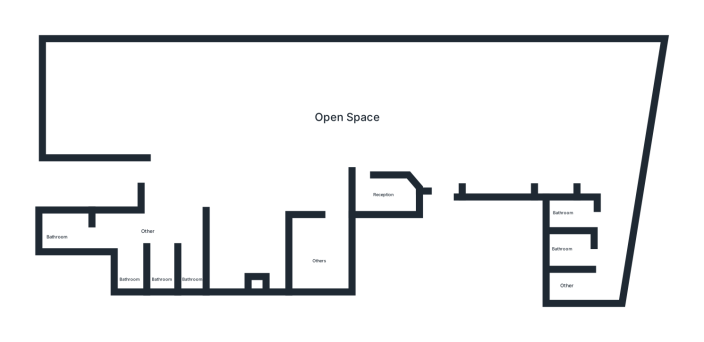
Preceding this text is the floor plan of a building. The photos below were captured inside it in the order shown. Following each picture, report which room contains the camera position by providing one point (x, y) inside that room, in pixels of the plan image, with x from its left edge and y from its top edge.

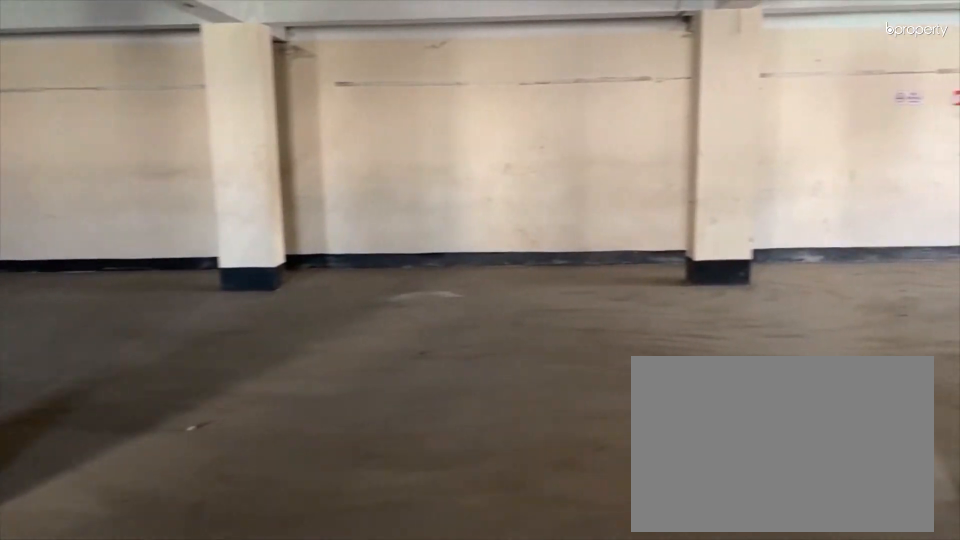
(229, 143)
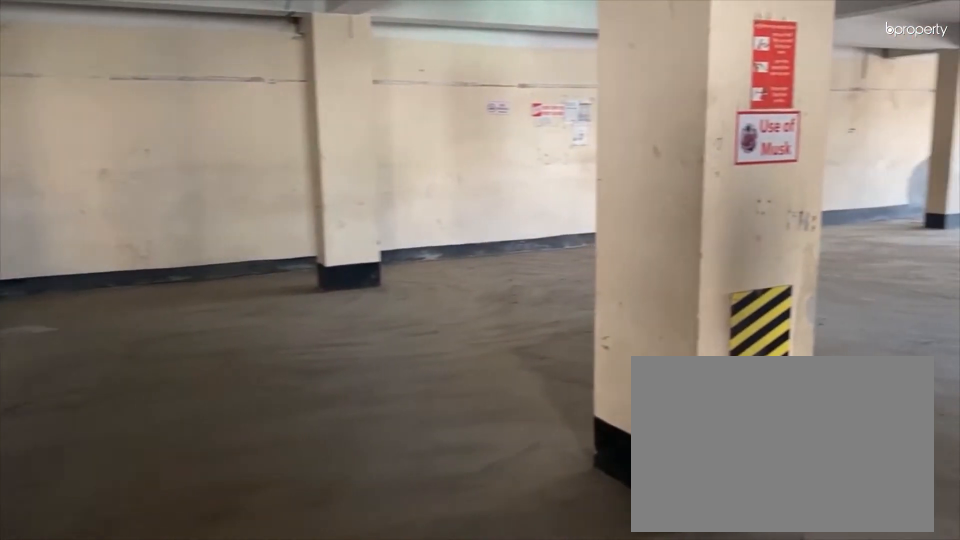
(229, 143)
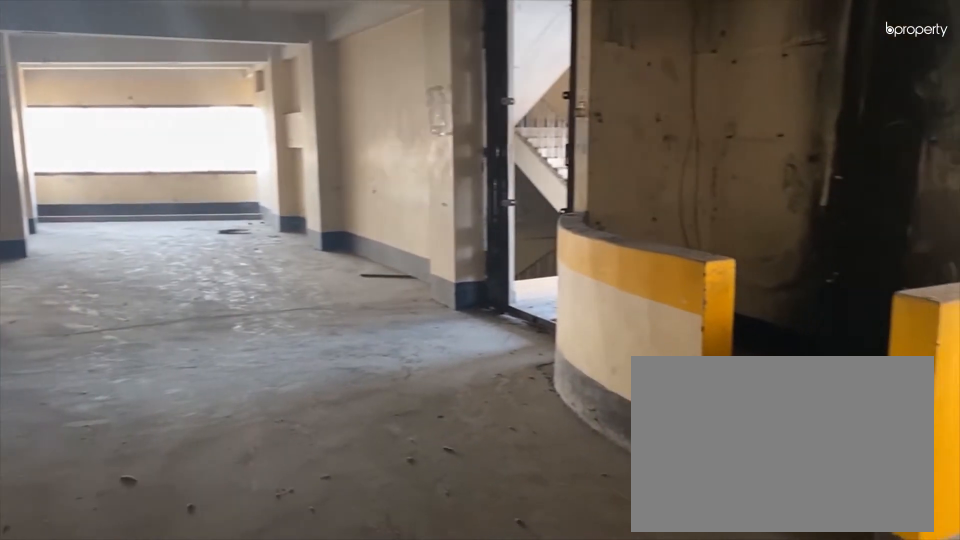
(363, 126)
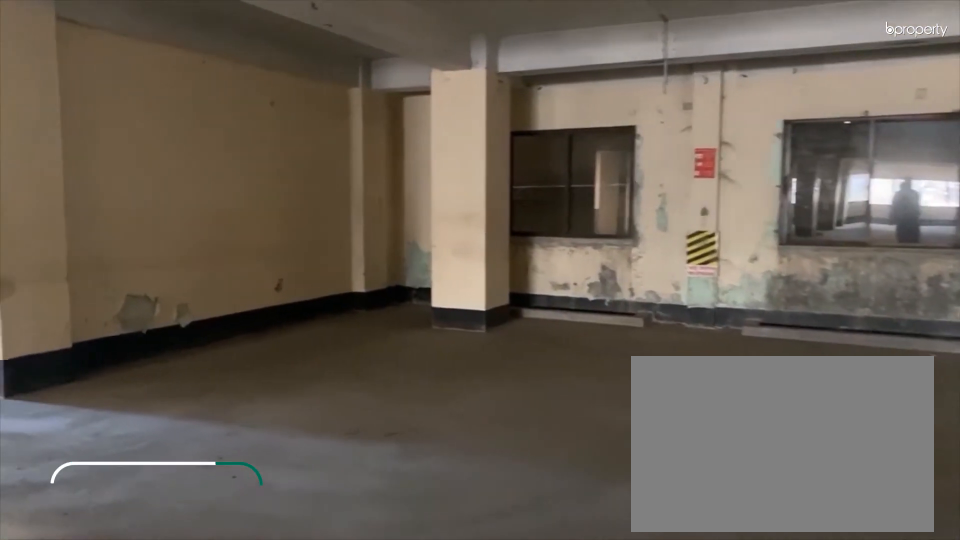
(162, 103)
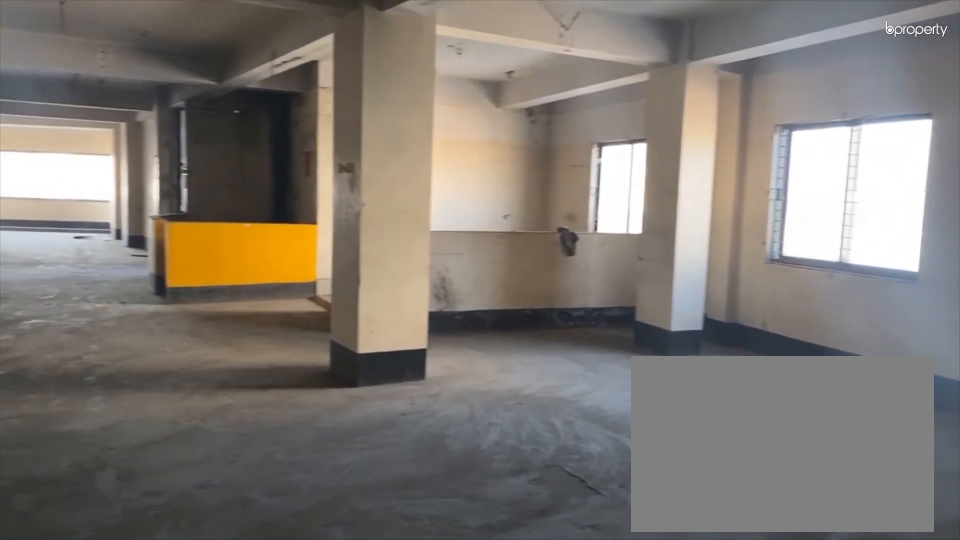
(218, 158)
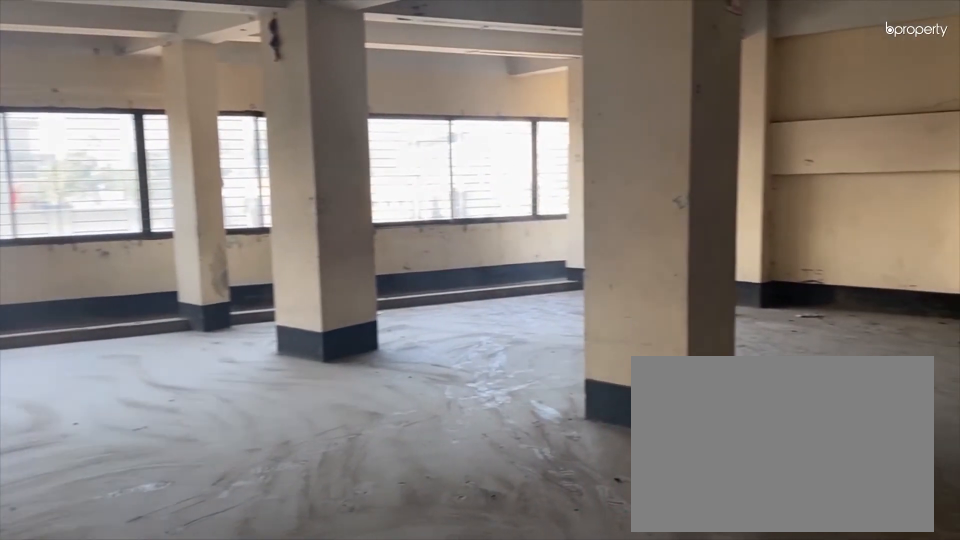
(563, 105)
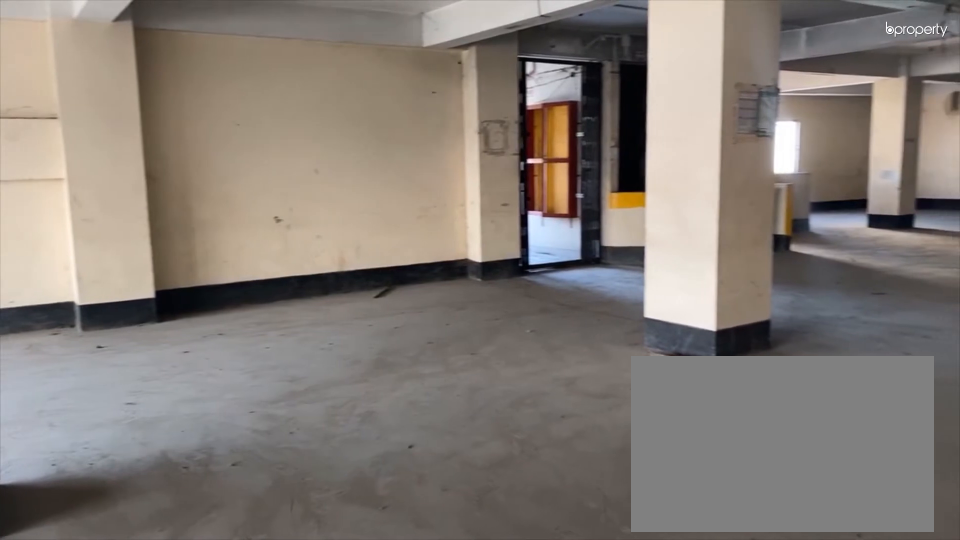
(563, 105)
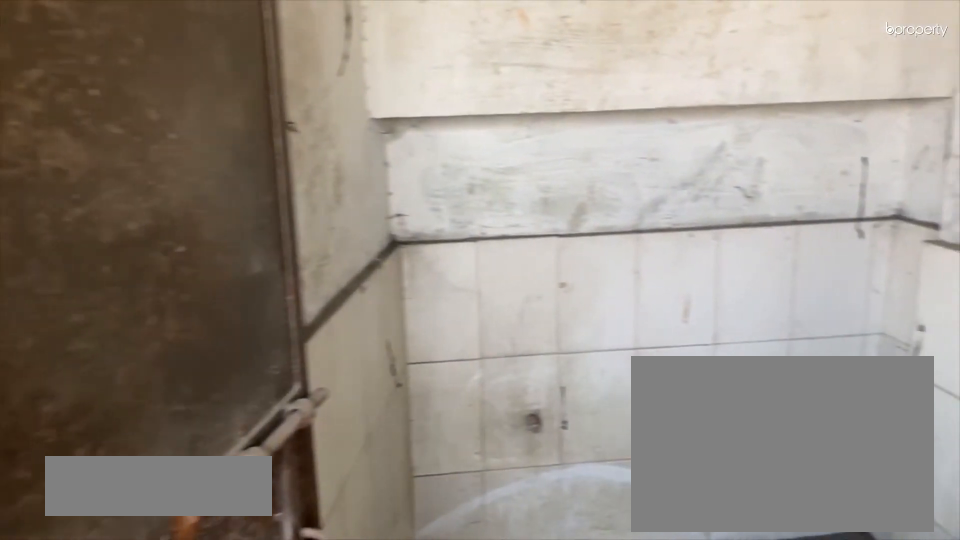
(588, 209)
